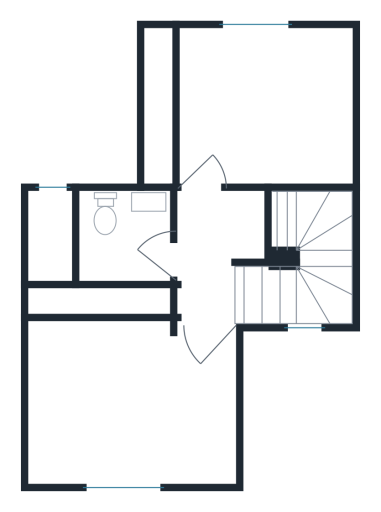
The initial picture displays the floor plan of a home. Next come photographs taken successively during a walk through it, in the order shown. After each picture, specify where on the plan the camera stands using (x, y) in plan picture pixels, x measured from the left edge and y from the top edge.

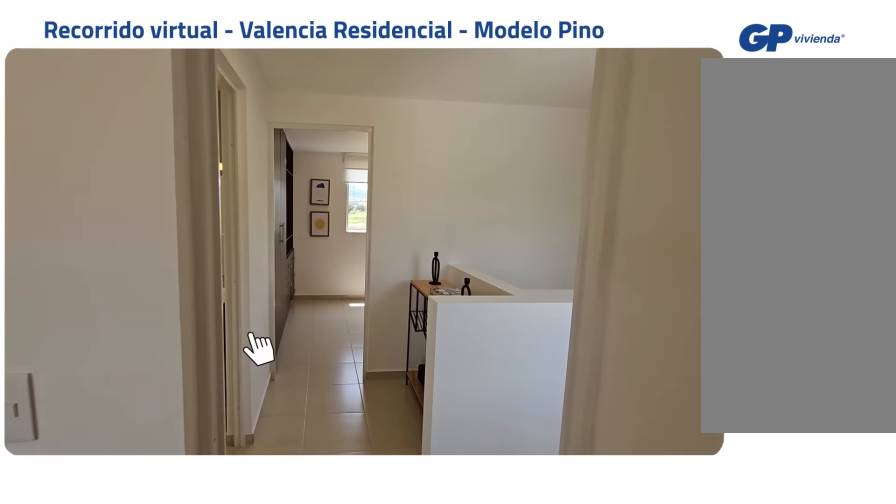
(198, 361)
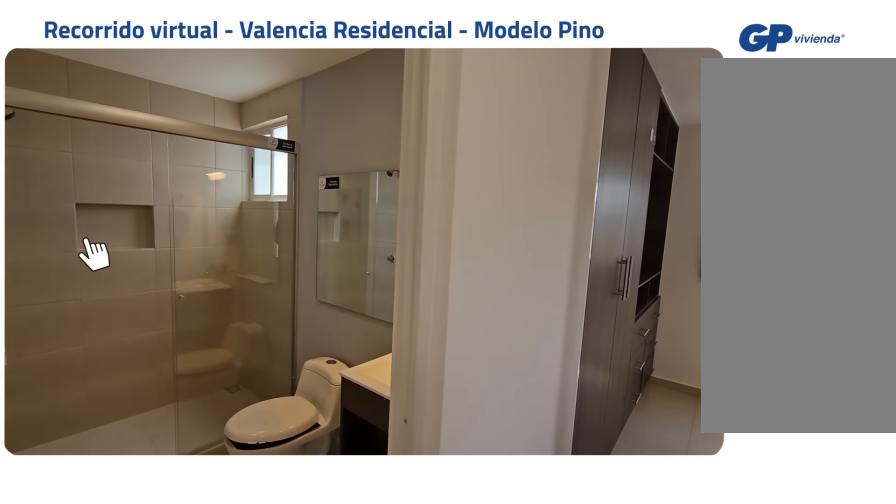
(177, 255)
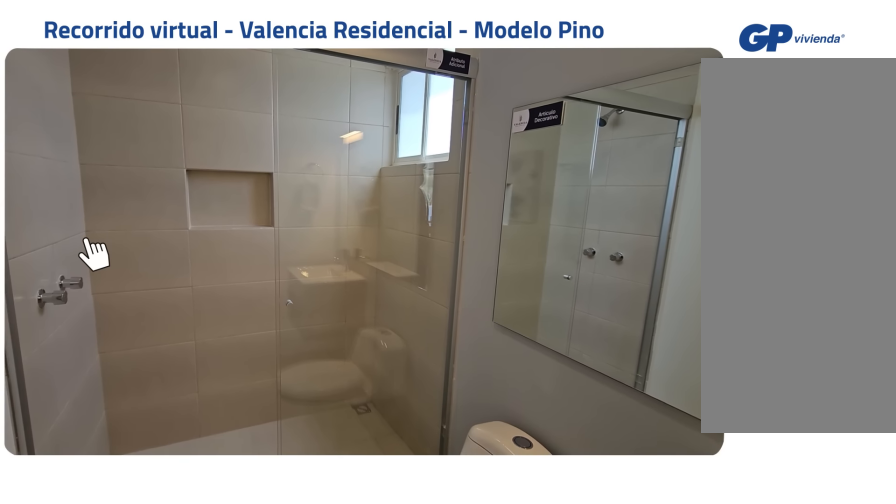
(138, 252)
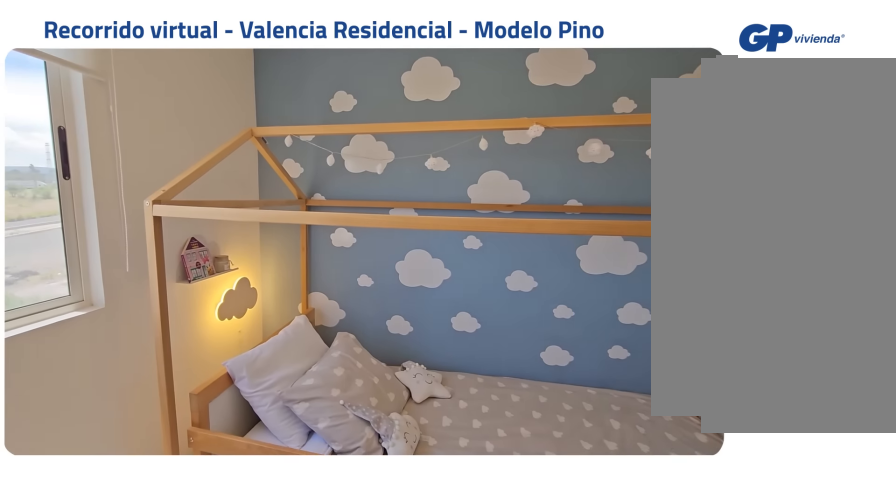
(202, 57)
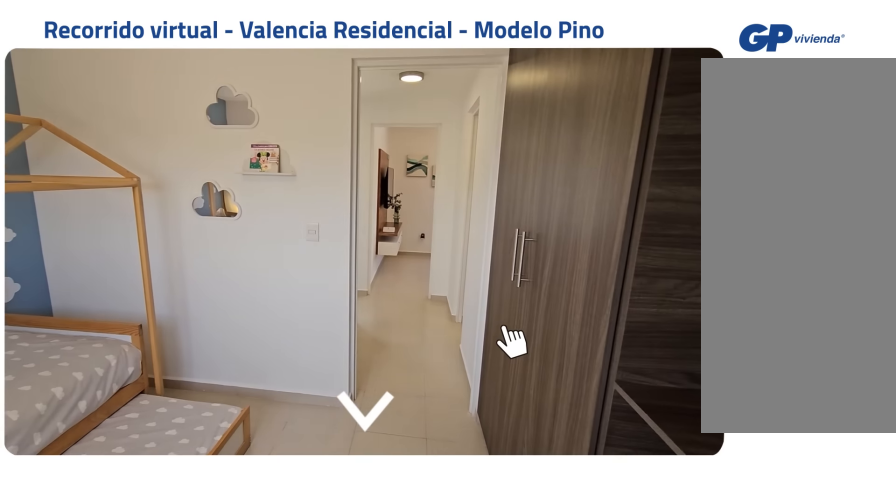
(201, 59)
